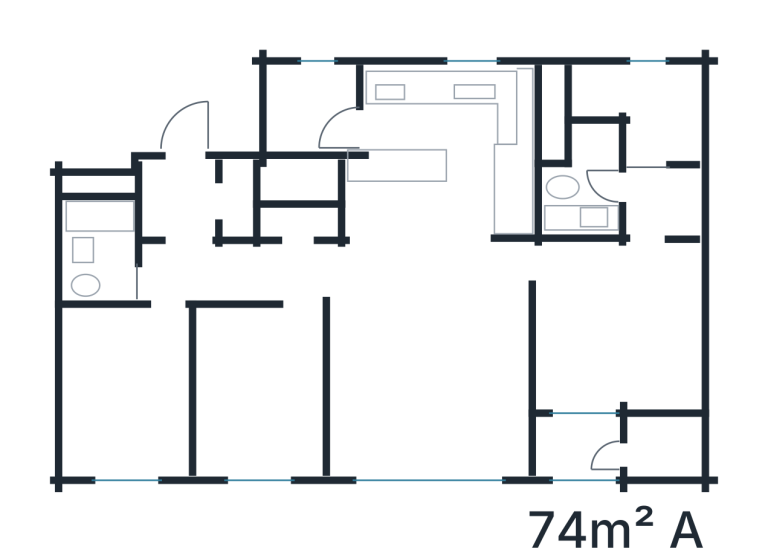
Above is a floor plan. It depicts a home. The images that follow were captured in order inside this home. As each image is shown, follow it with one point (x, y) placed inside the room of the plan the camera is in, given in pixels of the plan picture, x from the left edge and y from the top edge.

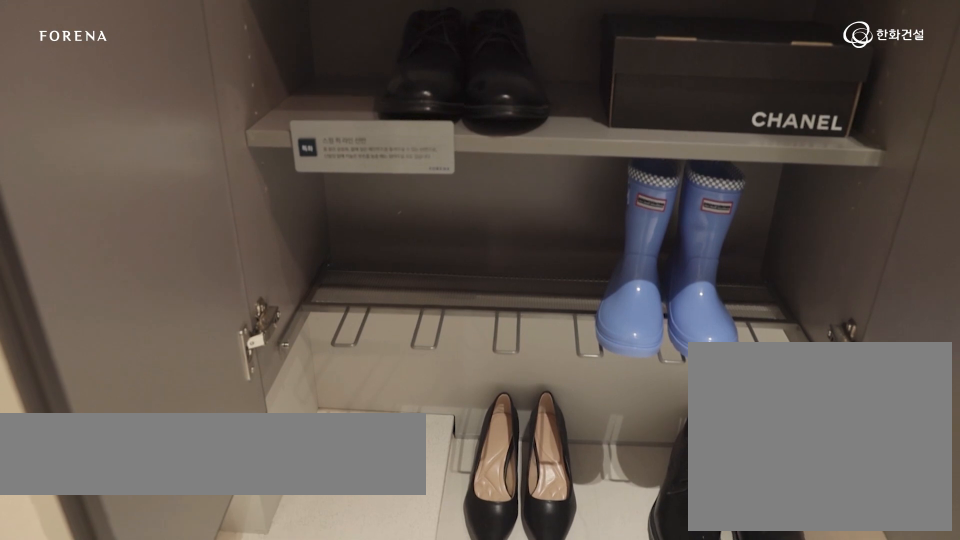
(188, 197)
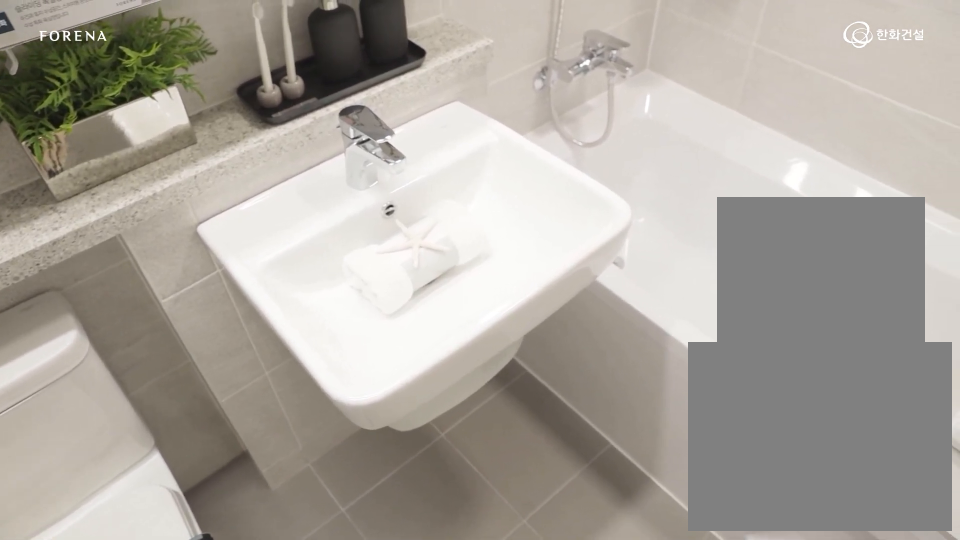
(129, 278)
